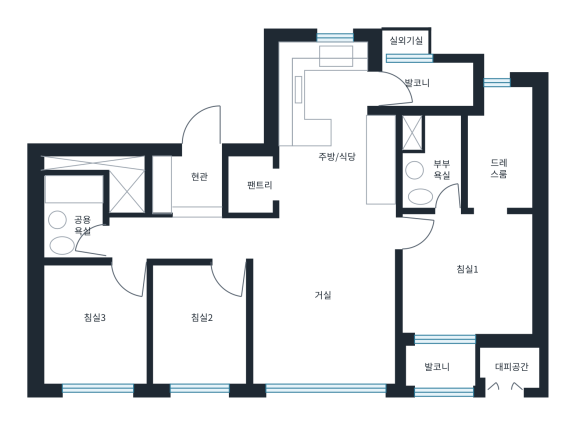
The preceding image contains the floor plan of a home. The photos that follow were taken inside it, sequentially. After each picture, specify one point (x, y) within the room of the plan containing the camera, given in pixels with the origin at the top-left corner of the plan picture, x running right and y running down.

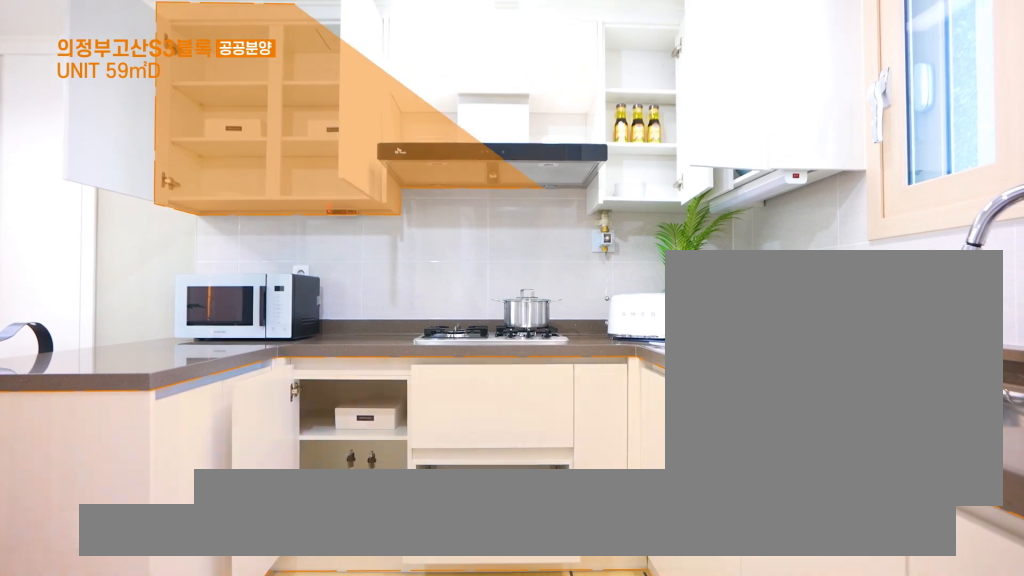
(337, 147)
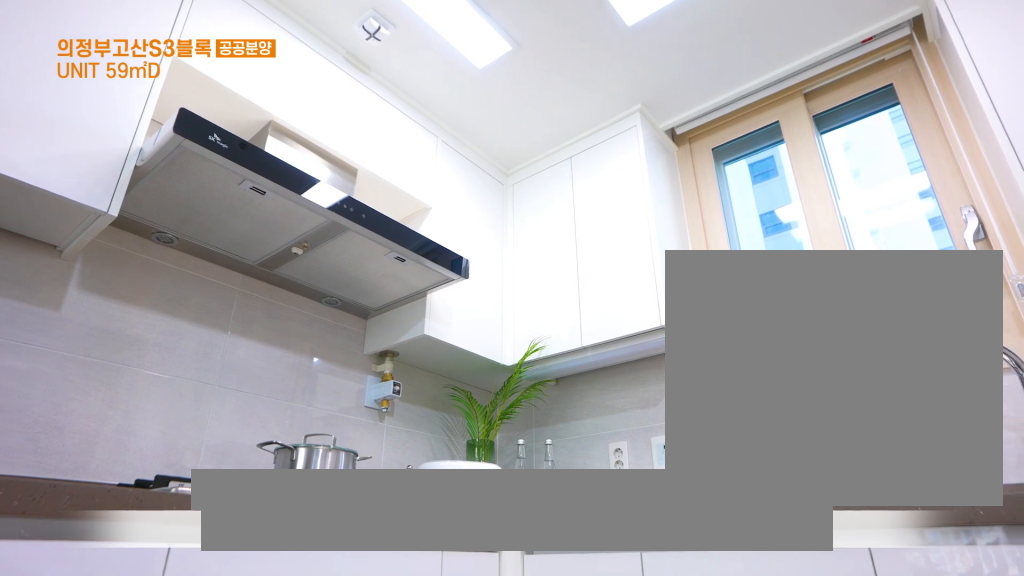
(337, 149)
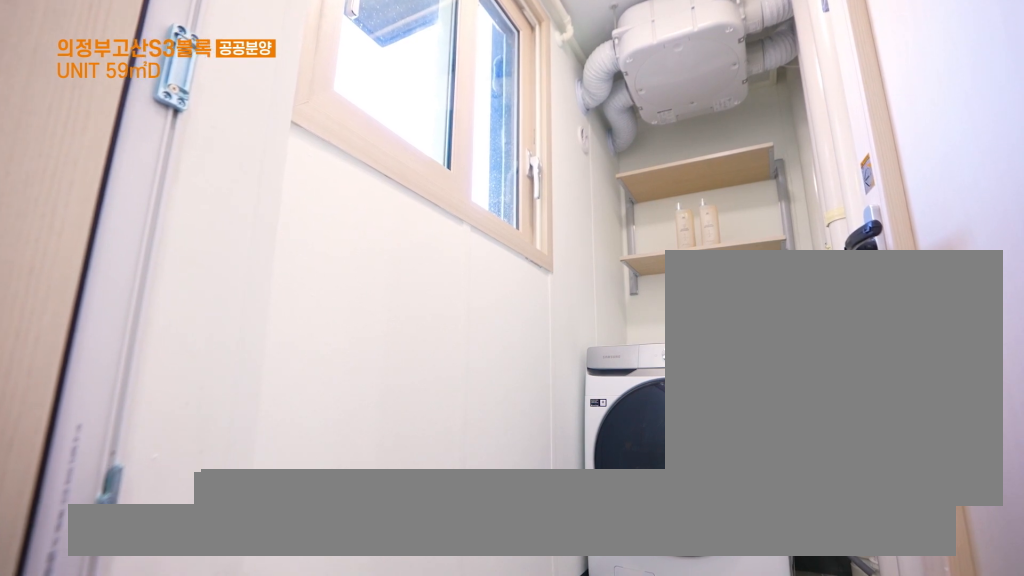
(418, 72)
